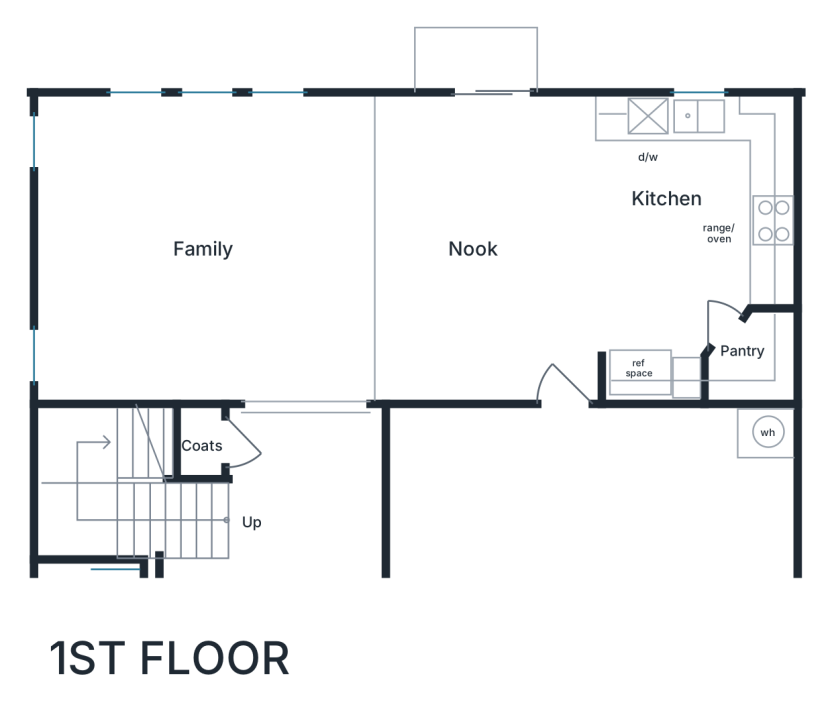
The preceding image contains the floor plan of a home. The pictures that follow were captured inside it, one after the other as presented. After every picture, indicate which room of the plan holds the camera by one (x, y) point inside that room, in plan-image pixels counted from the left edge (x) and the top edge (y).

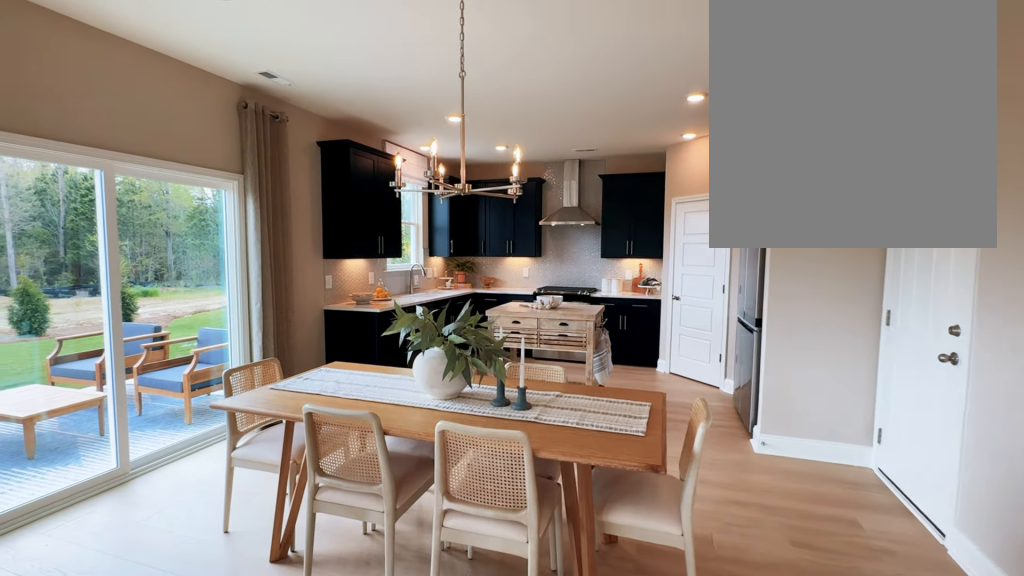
(476, 248)
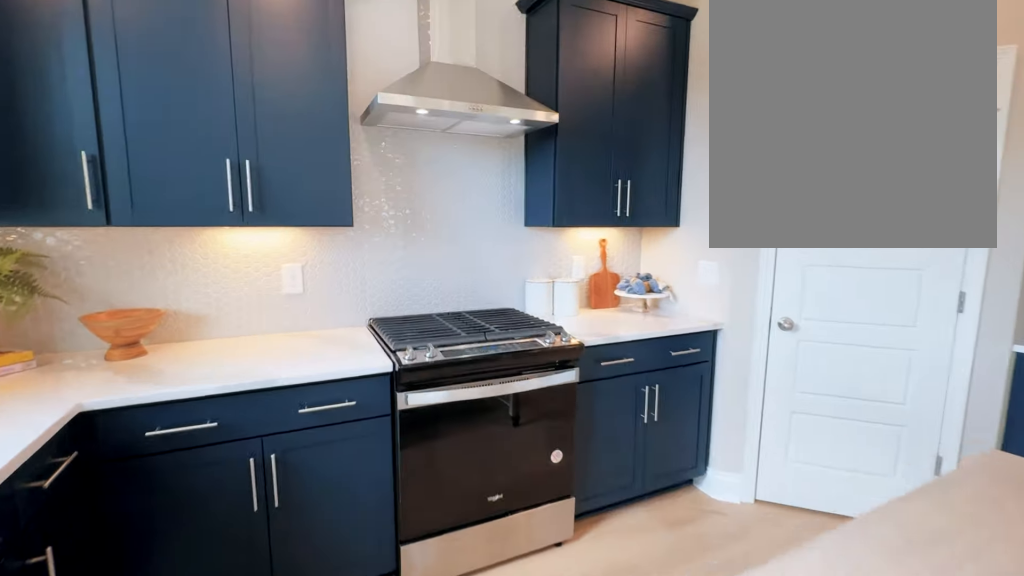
(695, 248)
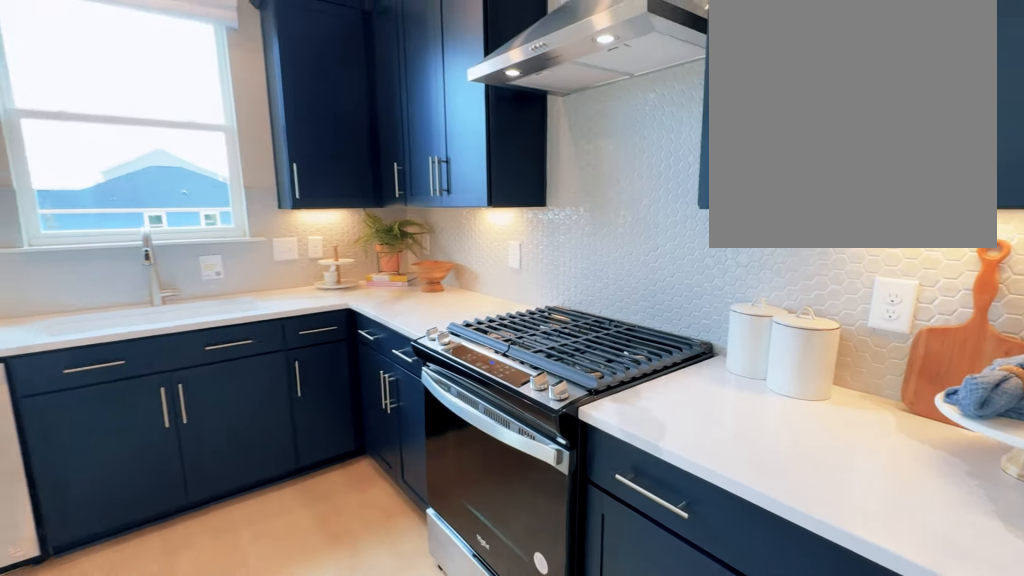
(695, 248)
